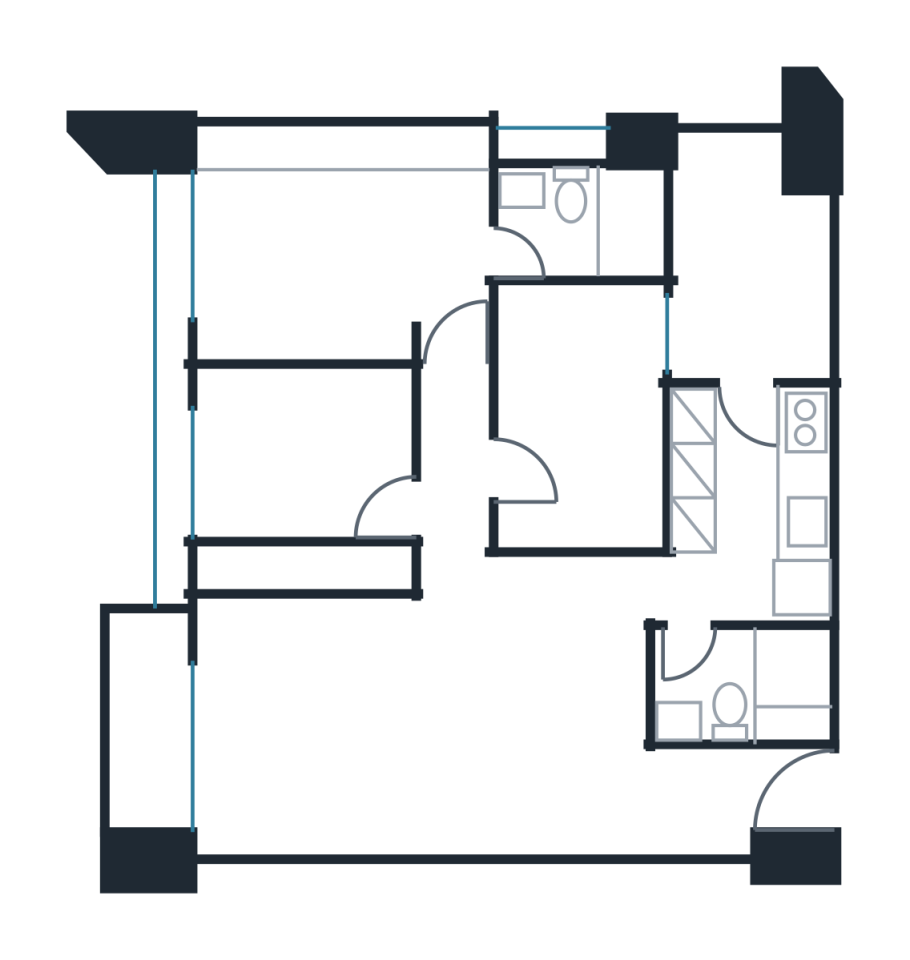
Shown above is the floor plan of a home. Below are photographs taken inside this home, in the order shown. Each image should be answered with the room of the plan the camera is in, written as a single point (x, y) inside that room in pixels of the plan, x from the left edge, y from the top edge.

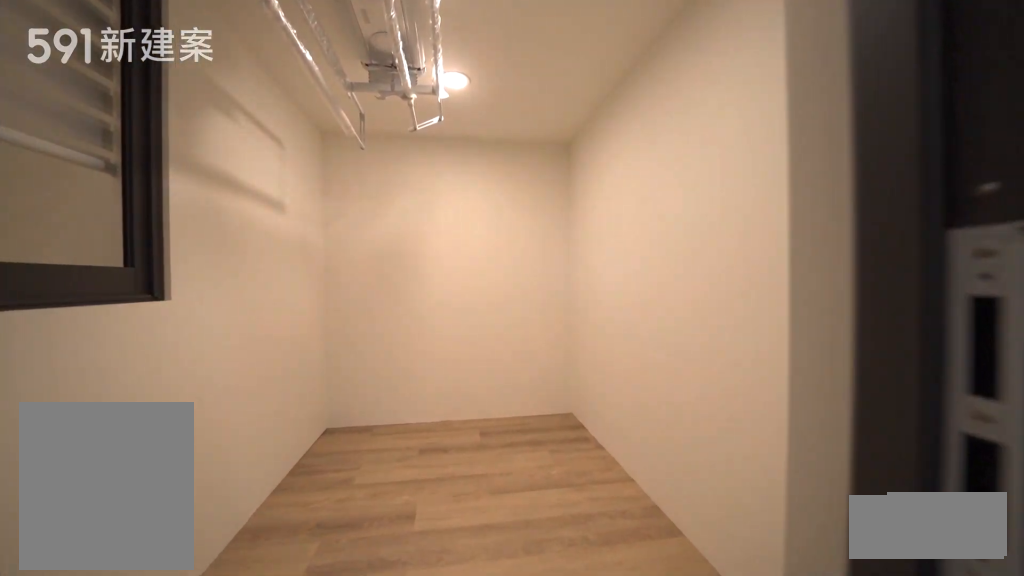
(750, 269)
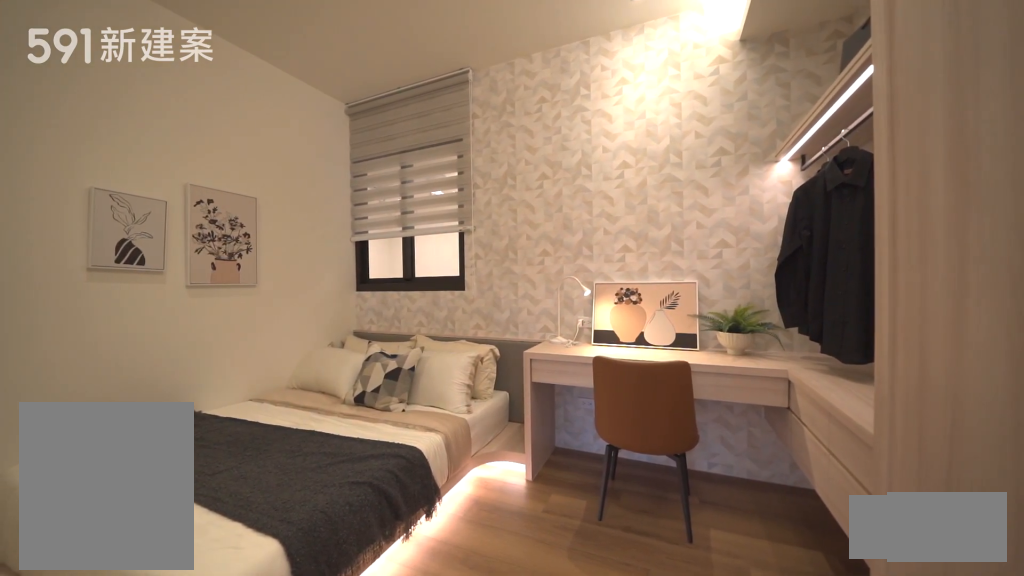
(578, 413)
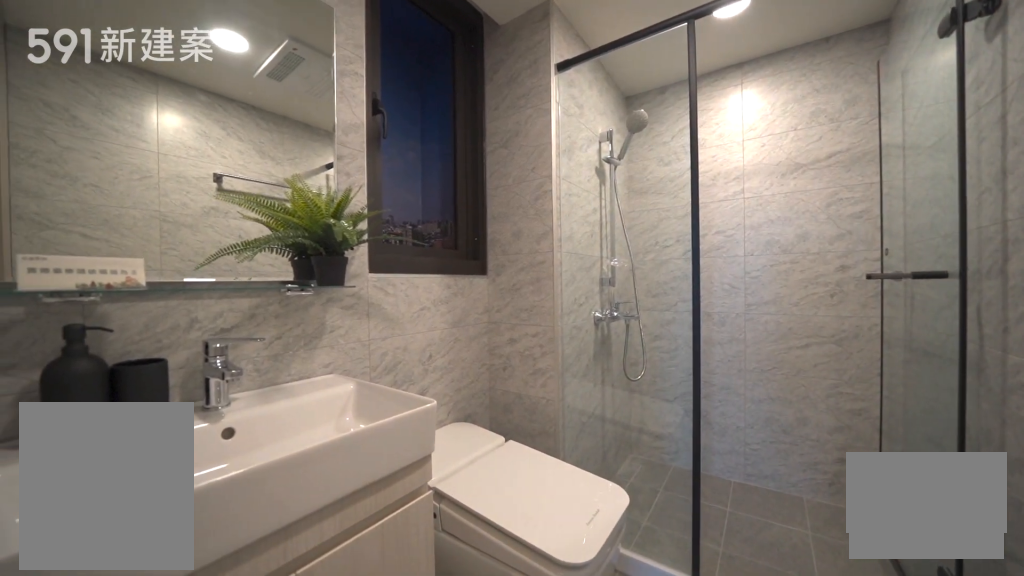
(580, 222)
